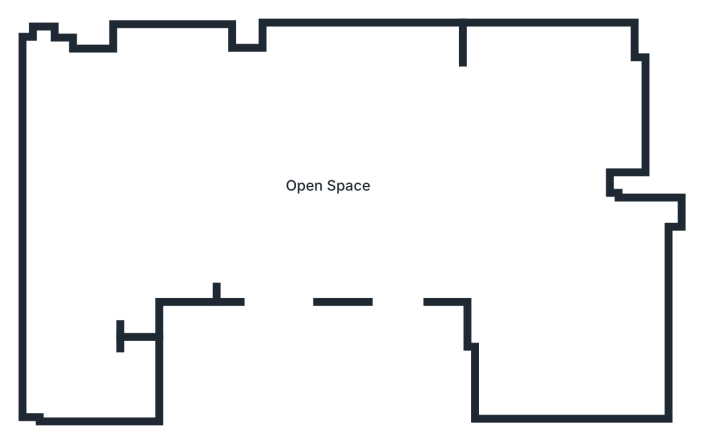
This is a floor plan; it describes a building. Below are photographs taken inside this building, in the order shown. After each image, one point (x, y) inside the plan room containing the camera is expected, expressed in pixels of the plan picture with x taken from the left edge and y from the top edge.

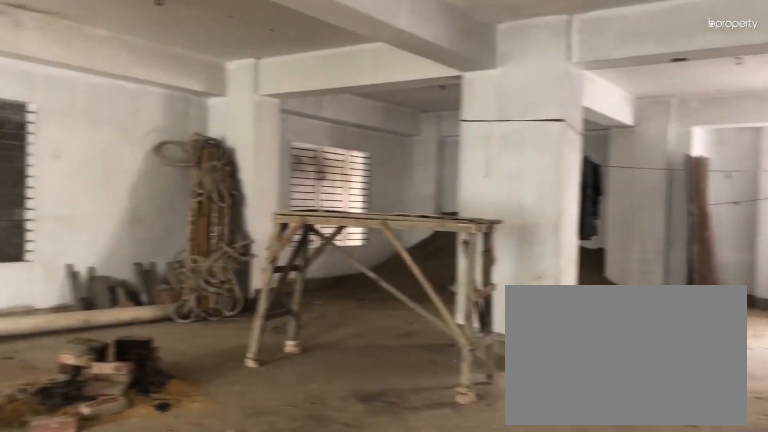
(328, 187)
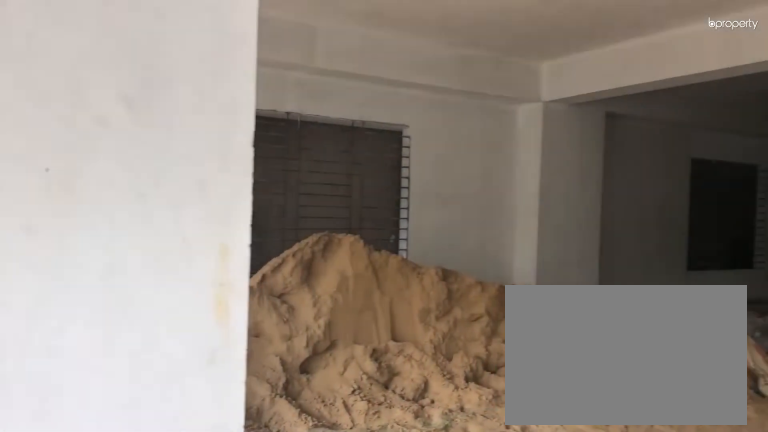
(520, 163)
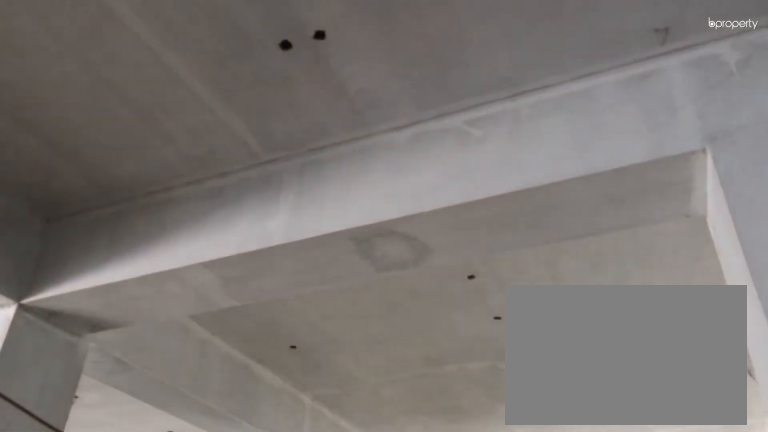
(511, 161)
